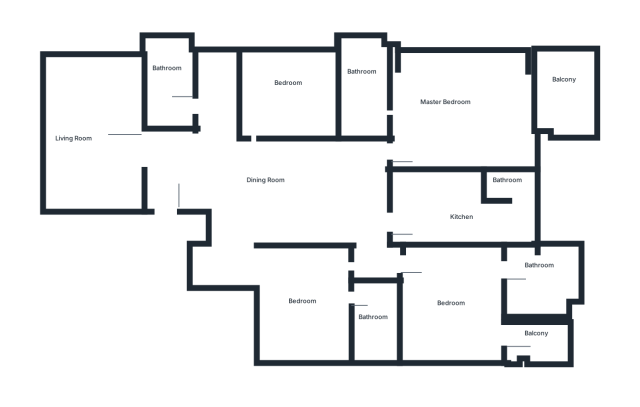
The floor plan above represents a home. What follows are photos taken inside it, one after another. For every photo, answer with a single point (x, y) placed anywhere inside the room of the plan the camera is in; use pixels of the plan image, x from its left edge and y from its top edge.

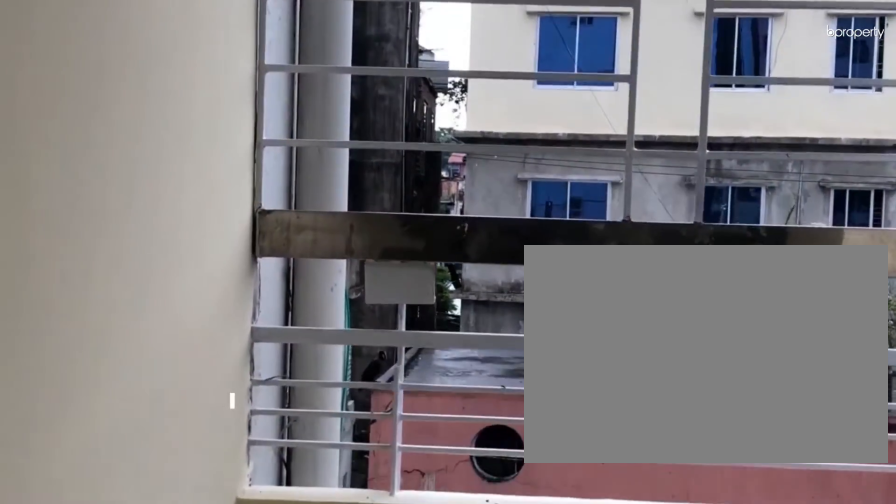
(533, 334)
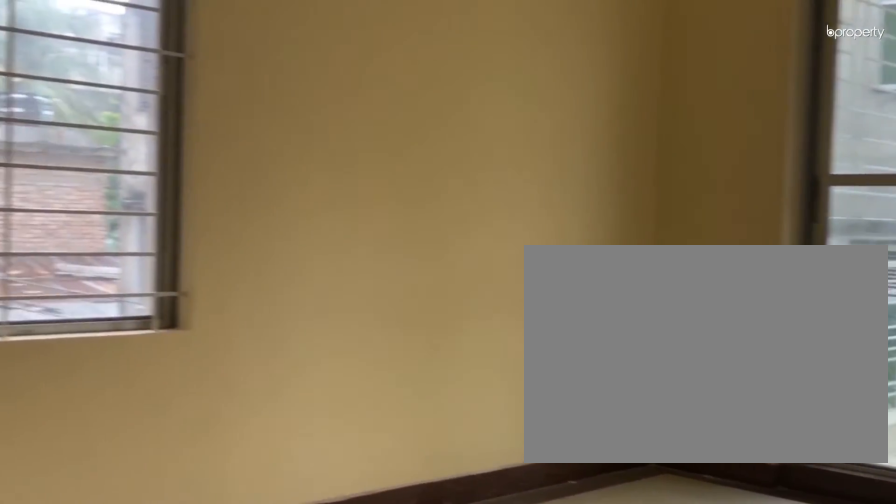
(472, 86)
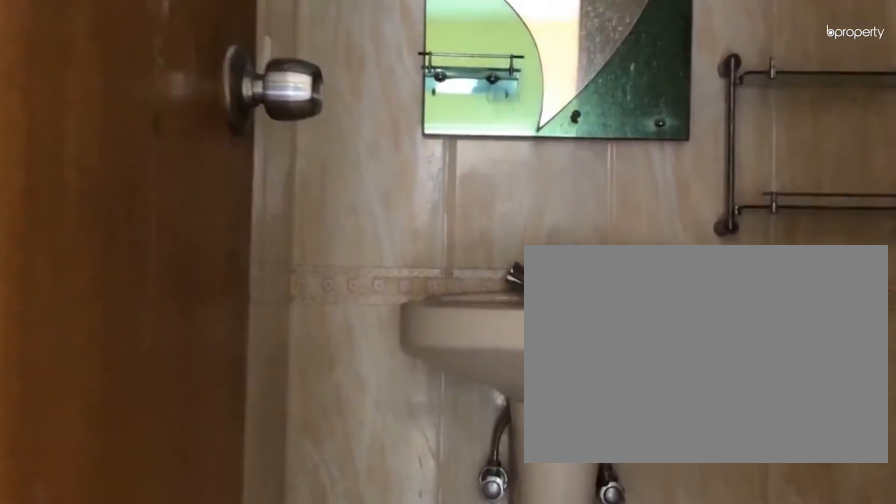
(358, 85)
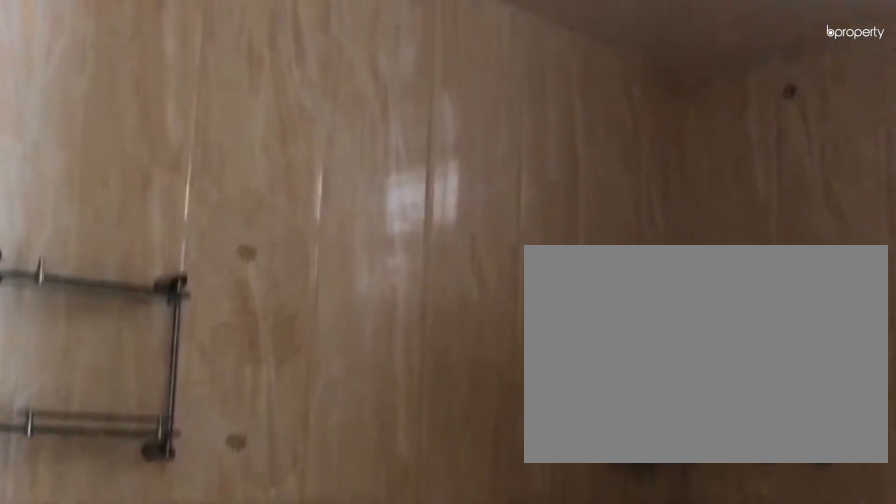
(358, 85)
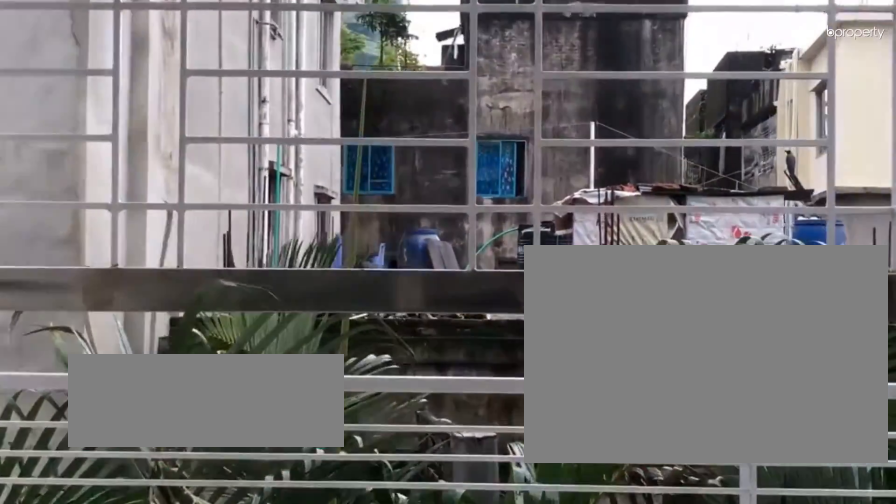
(565, 93)
